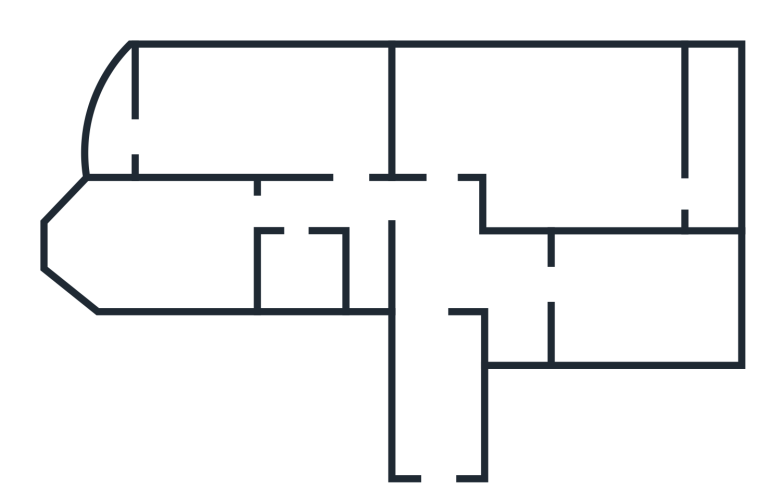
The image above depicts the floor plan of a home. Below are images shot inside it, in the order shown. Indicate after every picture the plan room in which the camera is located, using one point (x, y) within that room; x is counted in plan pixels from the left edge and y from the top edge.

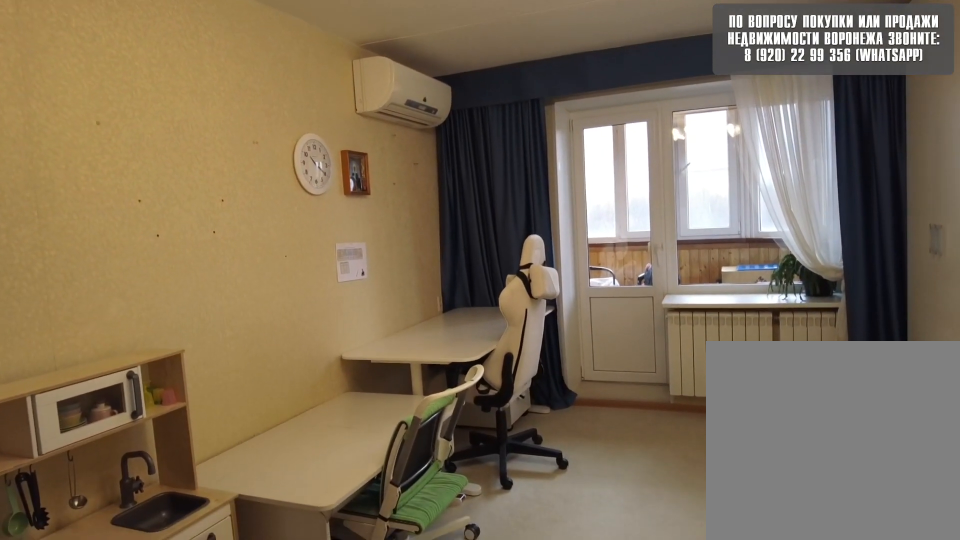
(315, 121)
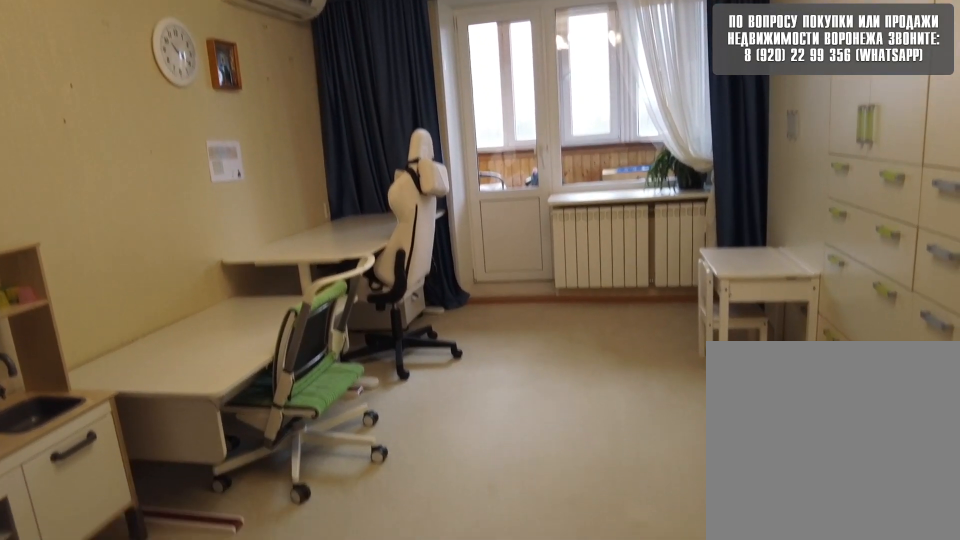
(315, 121)
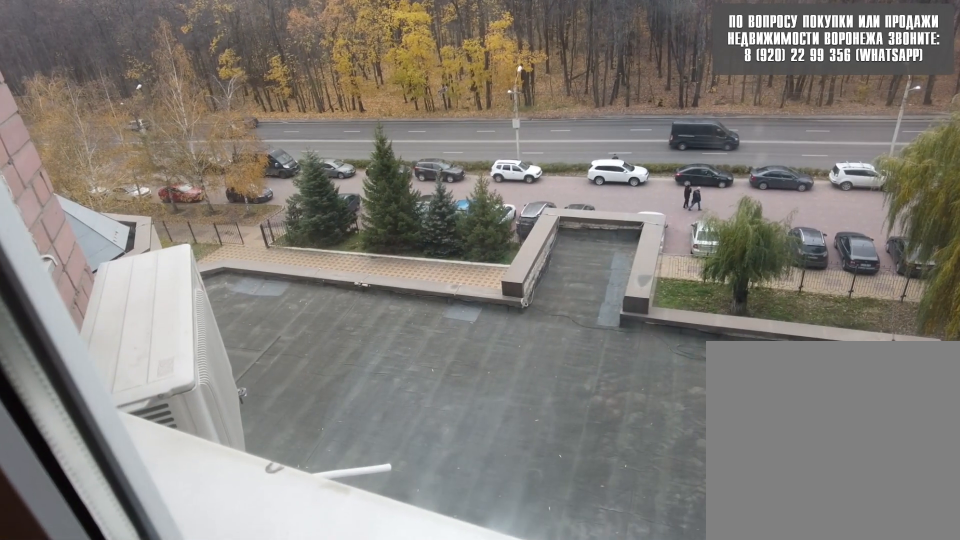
(119, 127)
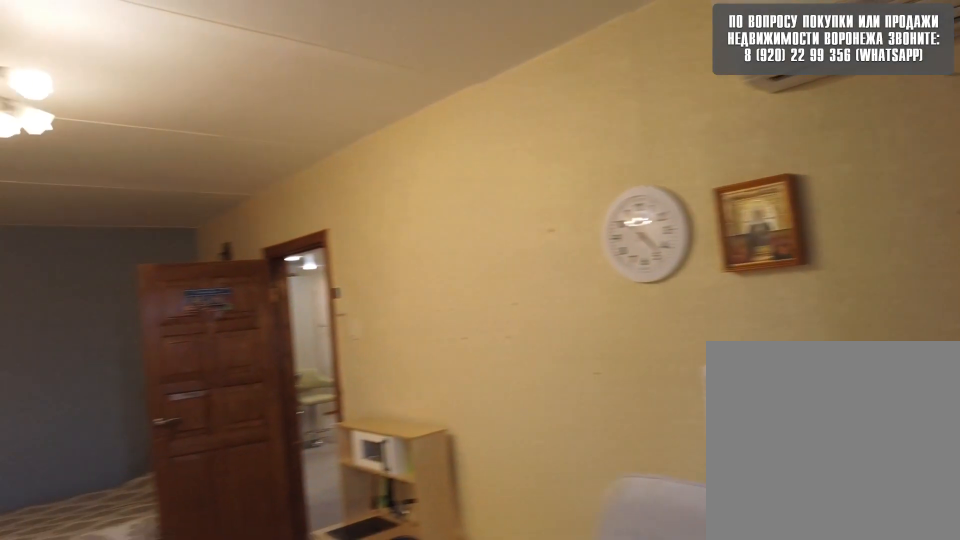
(178, 133)
